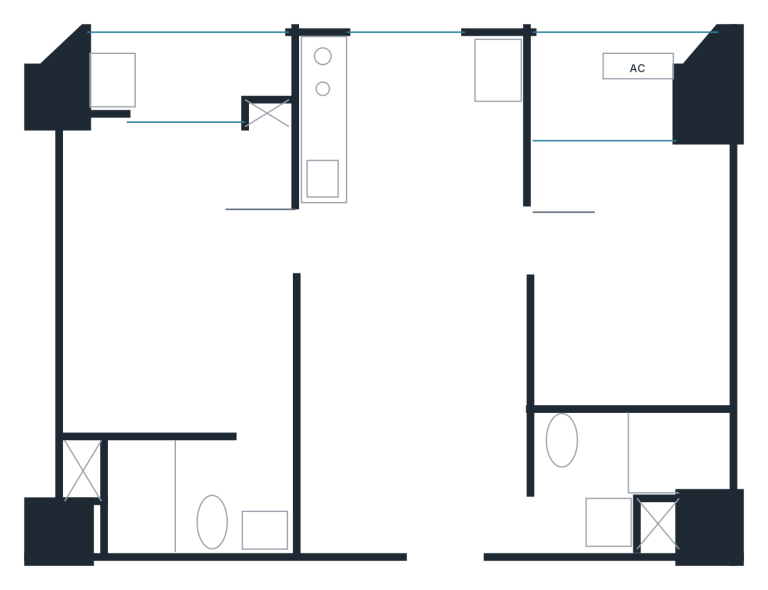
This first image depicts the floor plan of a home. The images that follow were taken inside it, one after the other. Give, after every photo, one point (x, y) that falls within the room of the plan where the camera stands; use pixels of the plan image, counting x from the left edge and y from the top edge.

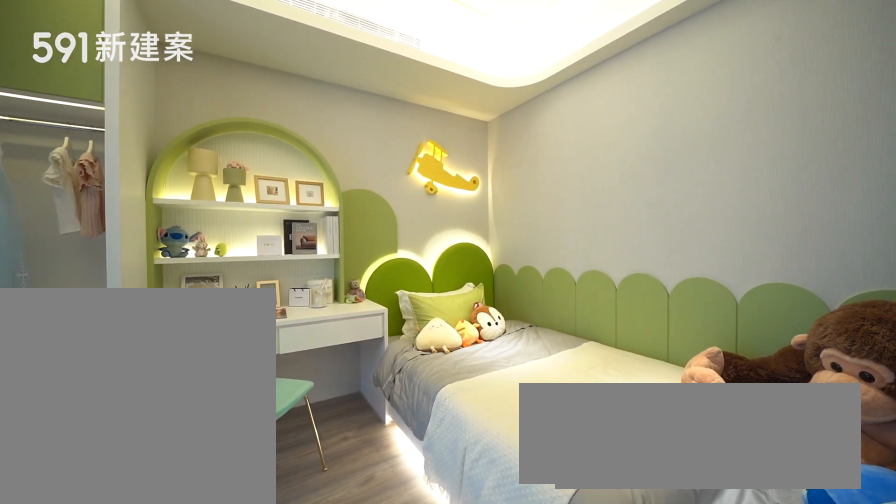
(629, 274)
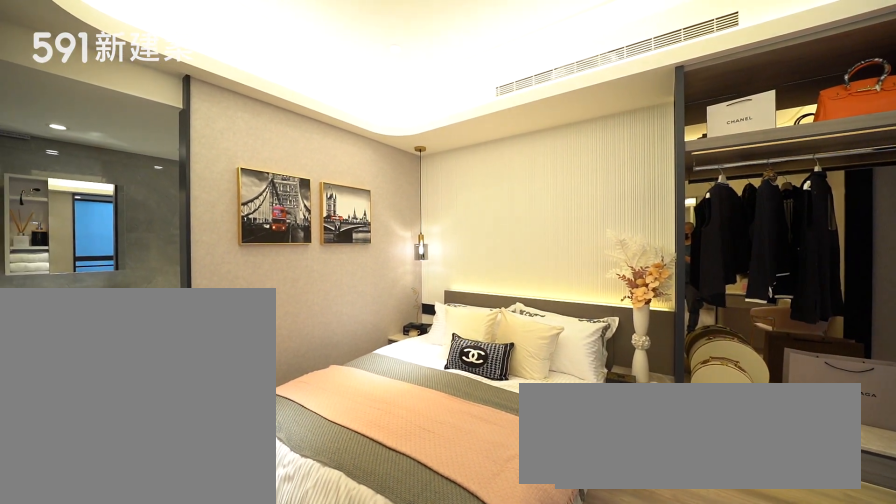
(172, 281)
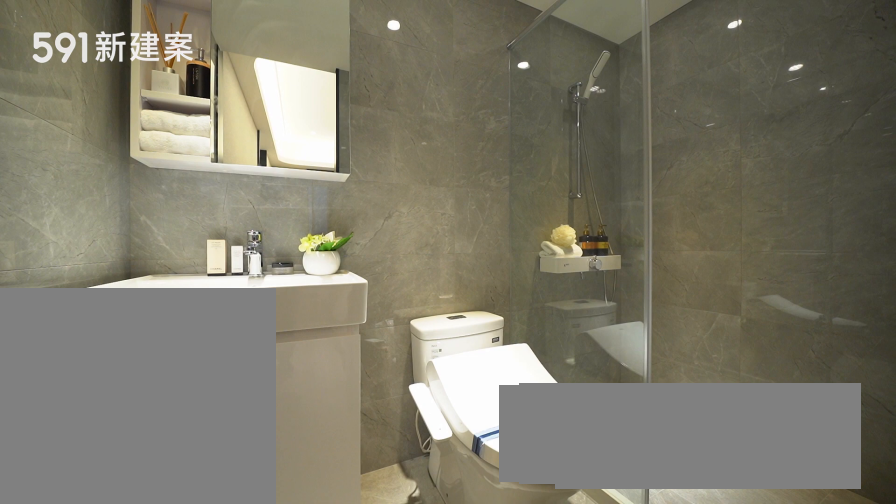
(198, 497)
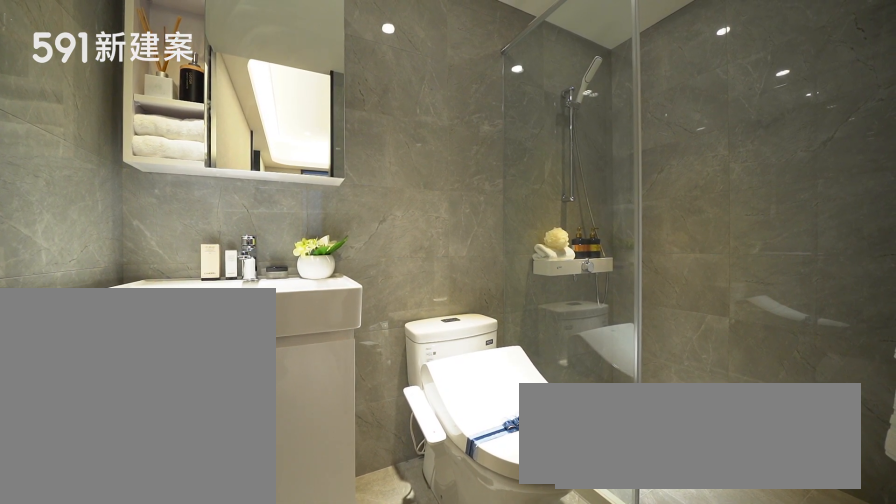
(198, 497)
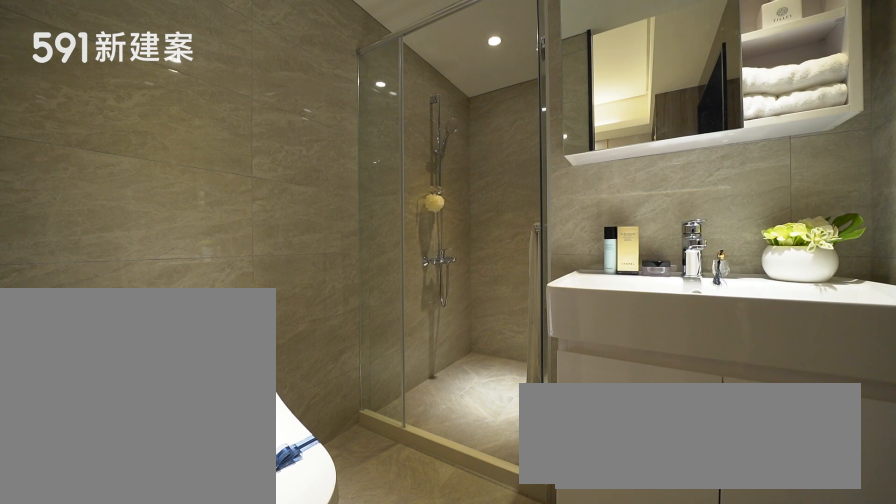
(635, 481)
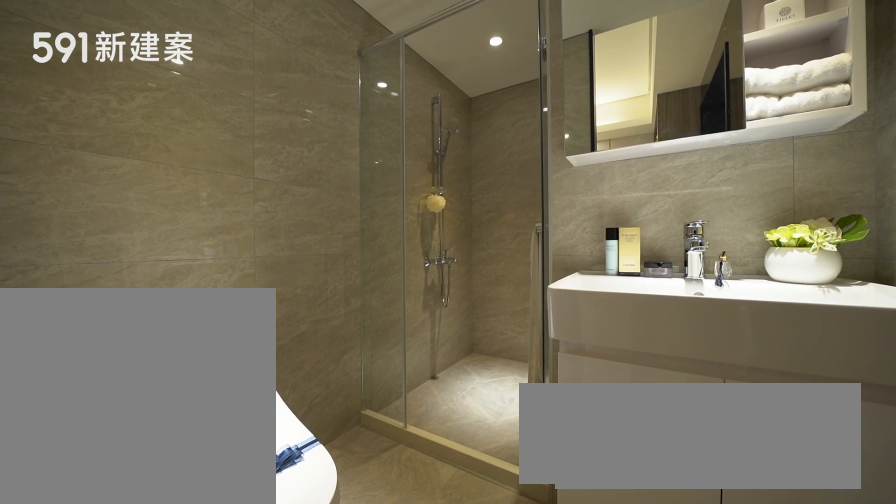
(635, 481)
